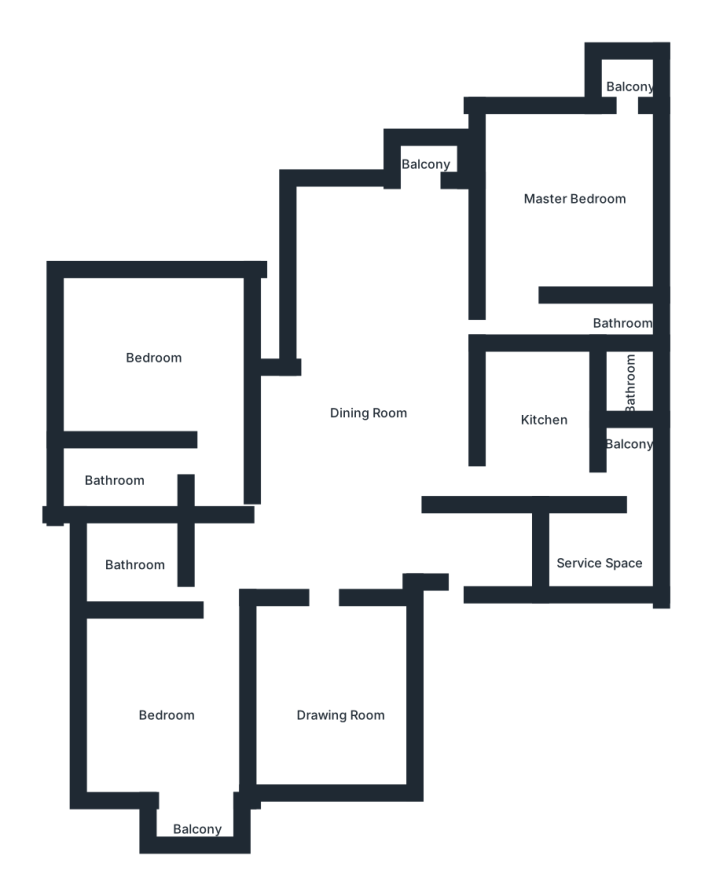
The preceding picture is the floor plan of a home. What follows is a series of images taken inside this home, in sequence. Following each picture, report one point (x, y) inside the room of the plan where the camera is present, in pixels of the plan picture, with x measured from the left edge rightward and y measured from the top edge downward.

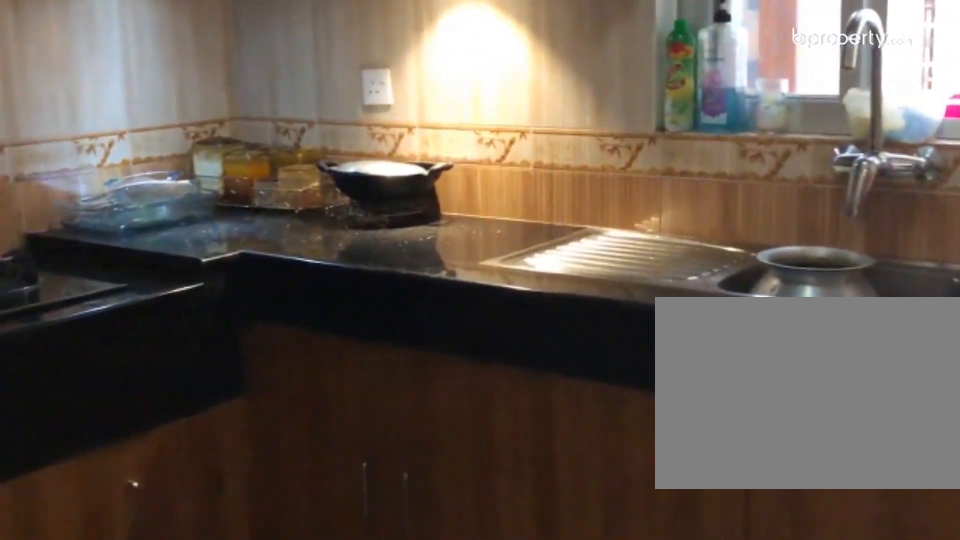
(535, 427)
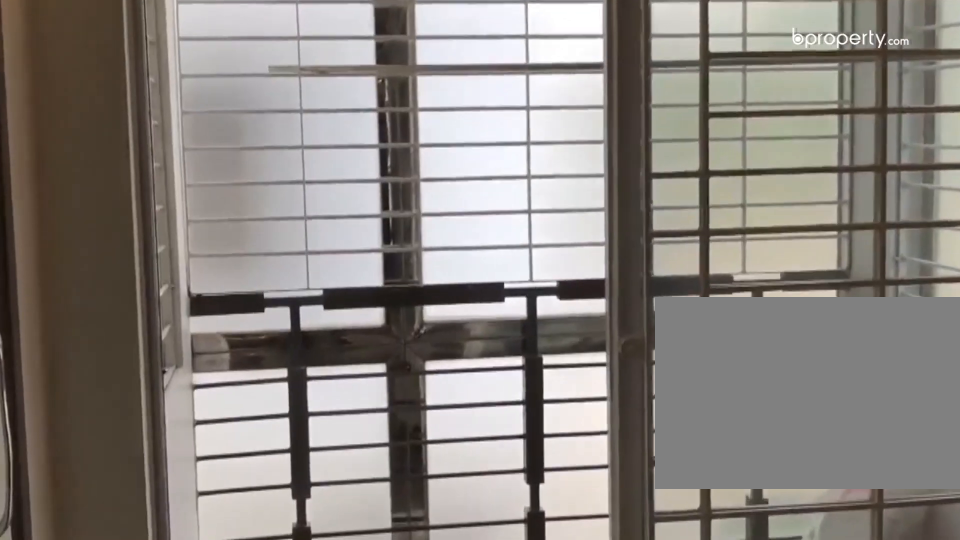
(185, 824)
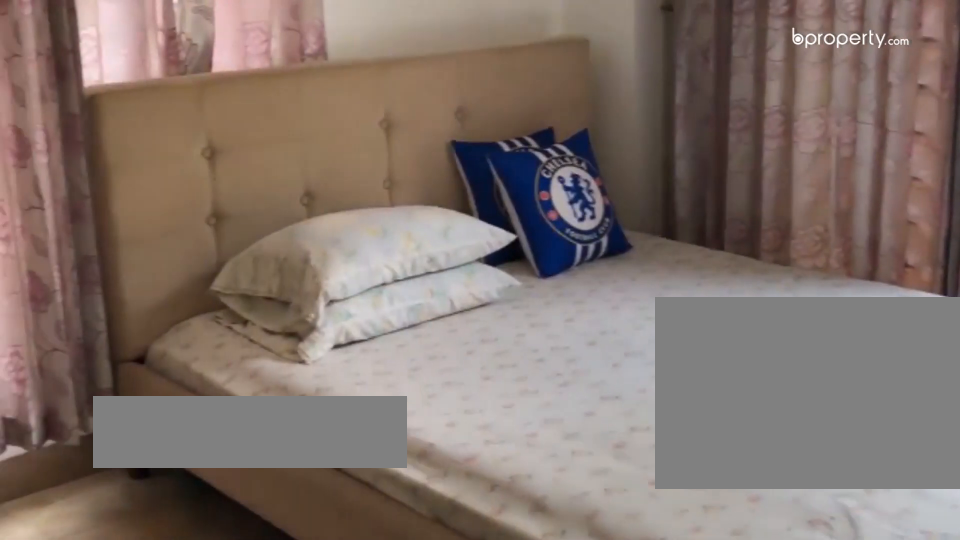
(167, 367)
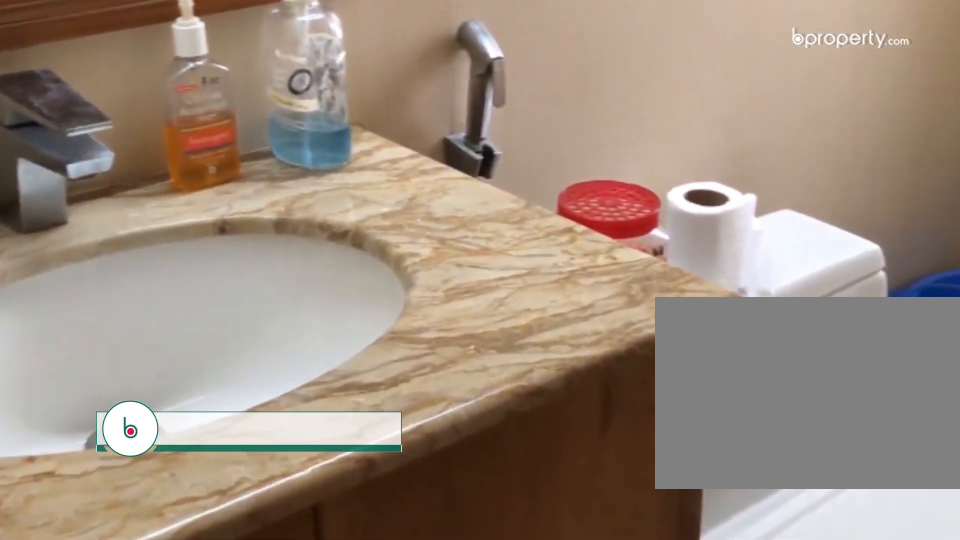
(135, 471)
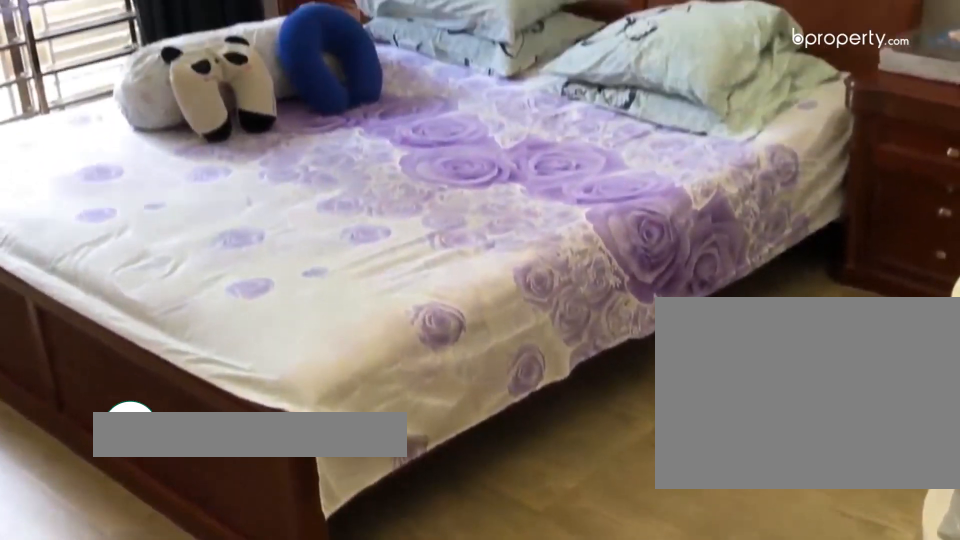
(544, 215)
